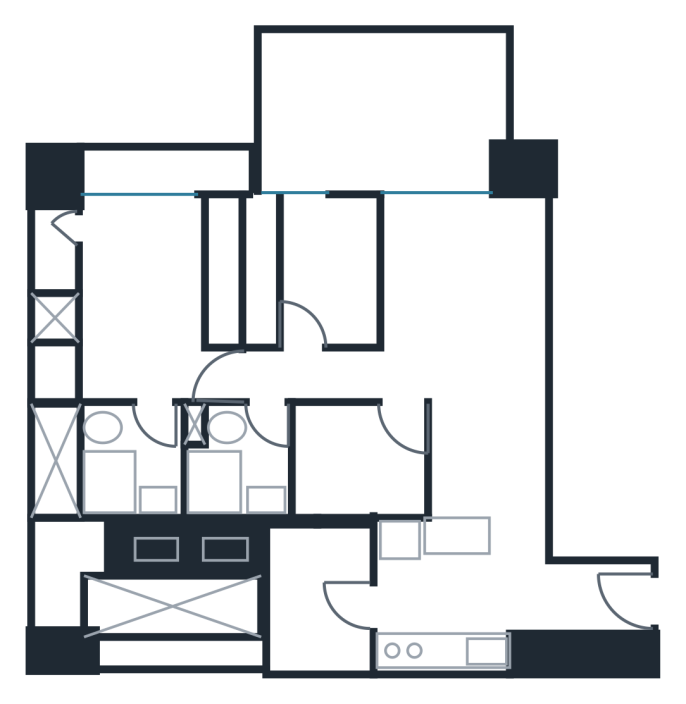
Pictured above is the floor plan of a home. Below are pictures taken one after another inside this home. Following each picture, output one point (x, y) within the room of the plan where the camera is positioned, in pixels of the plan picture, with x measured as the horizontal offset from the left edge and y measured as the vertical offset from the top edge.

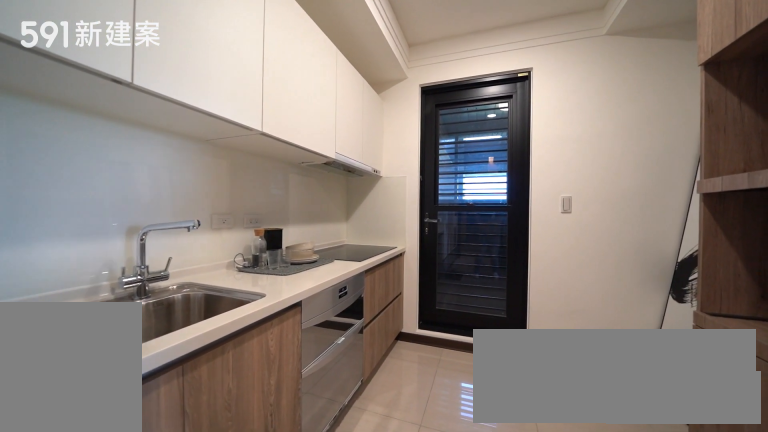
(440, 592)
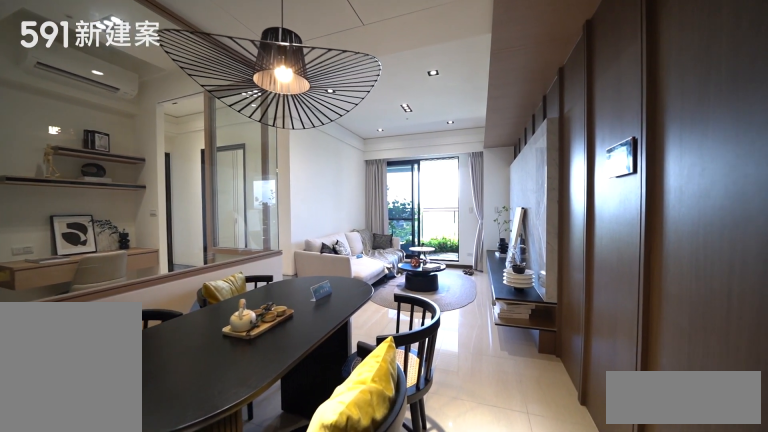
(486, 456)
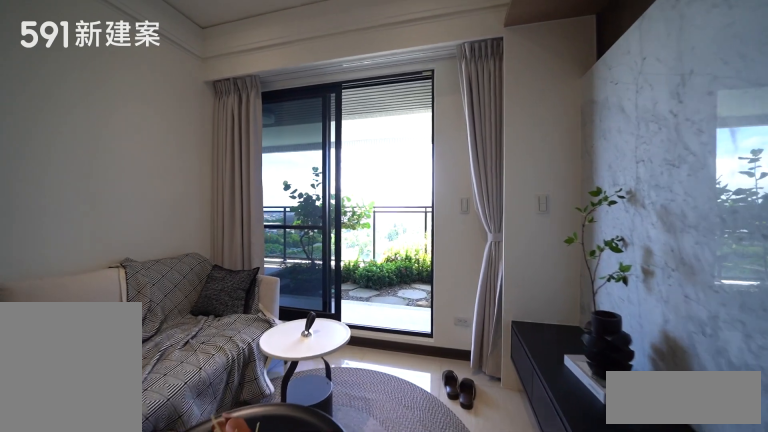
(465, 289)
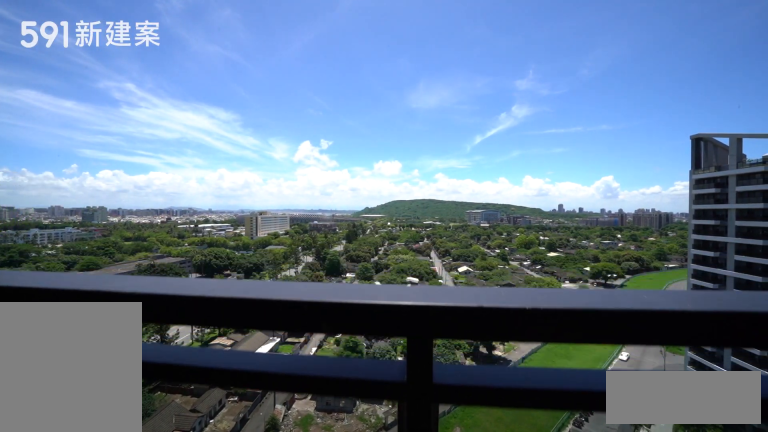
(385, 110)
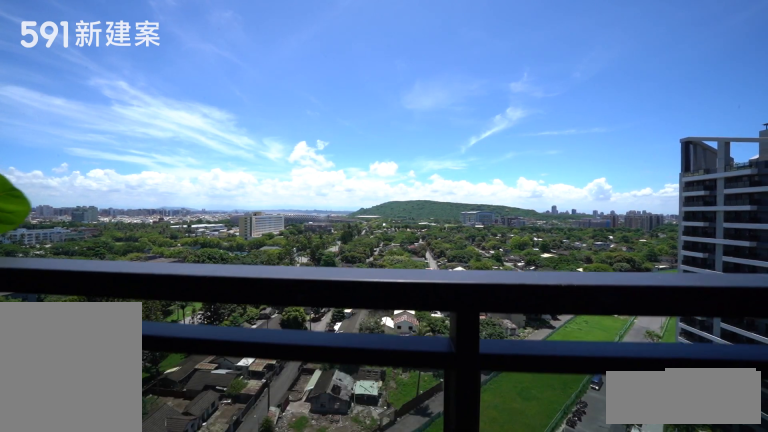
(385, 110)
